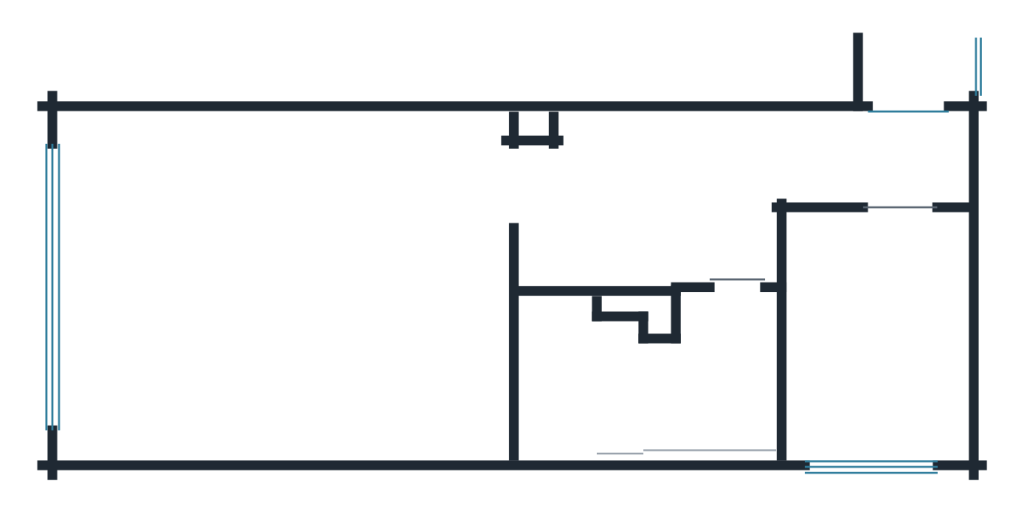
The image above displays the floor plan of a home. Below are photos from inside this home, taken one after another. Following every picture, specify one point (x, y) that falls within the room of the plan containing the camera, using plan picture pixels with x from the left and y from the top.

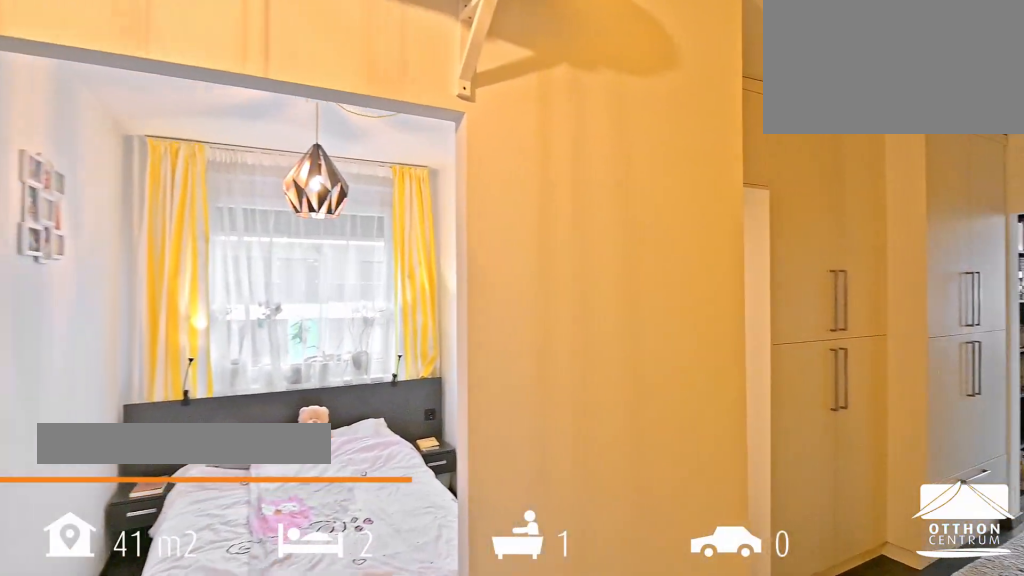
(643, 192)
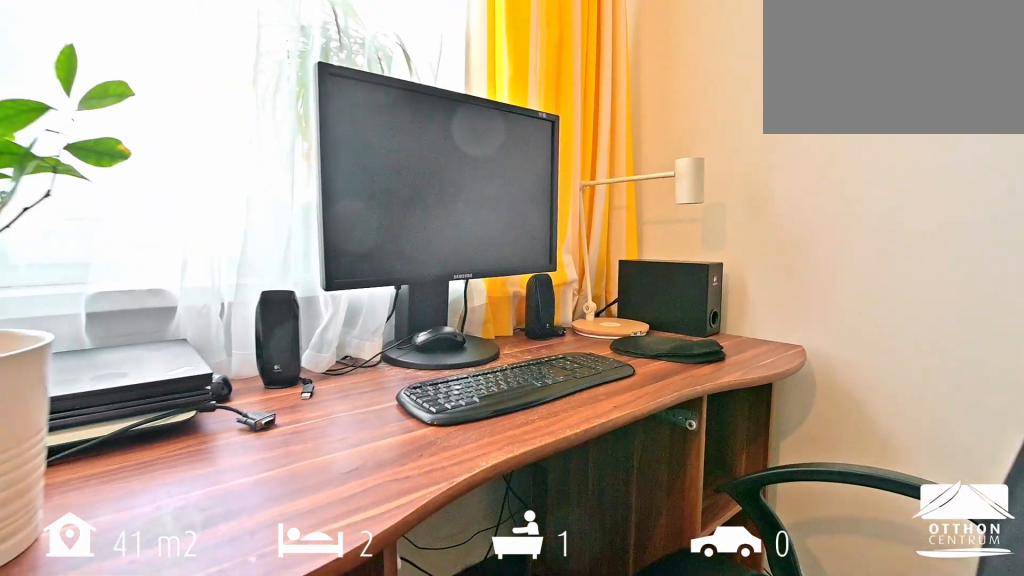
(274, 292)
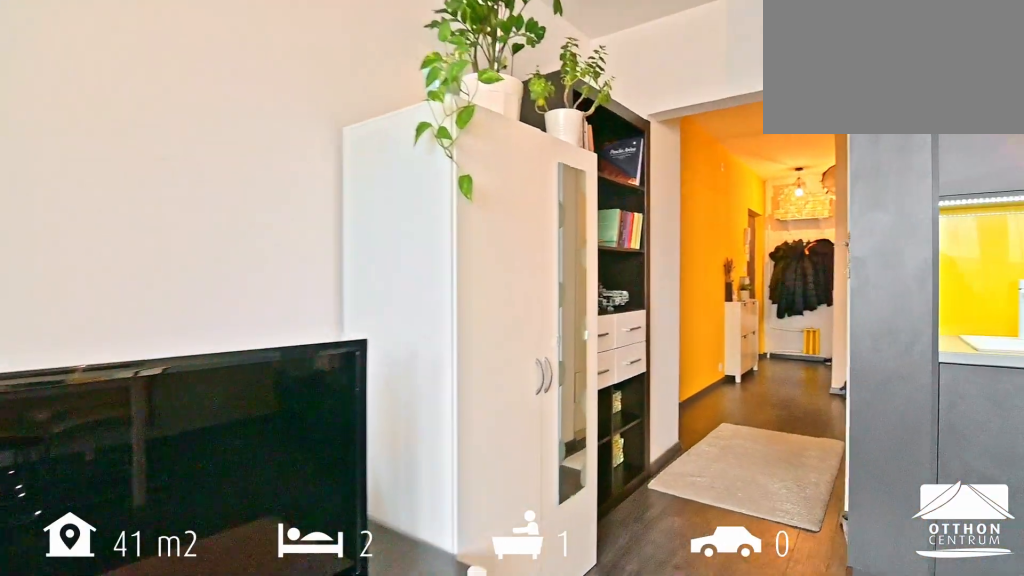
(274, 291)
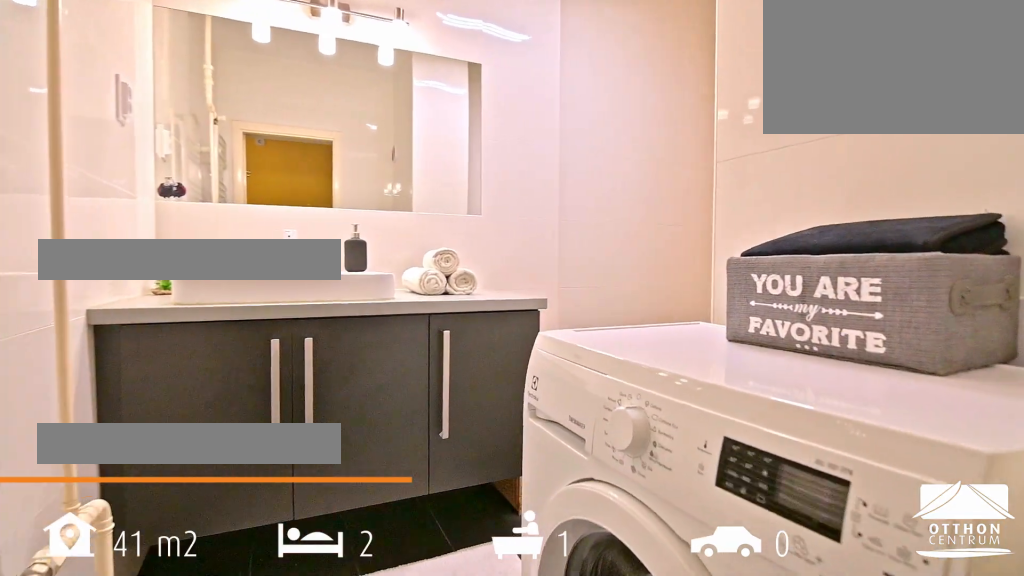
(643, 377)
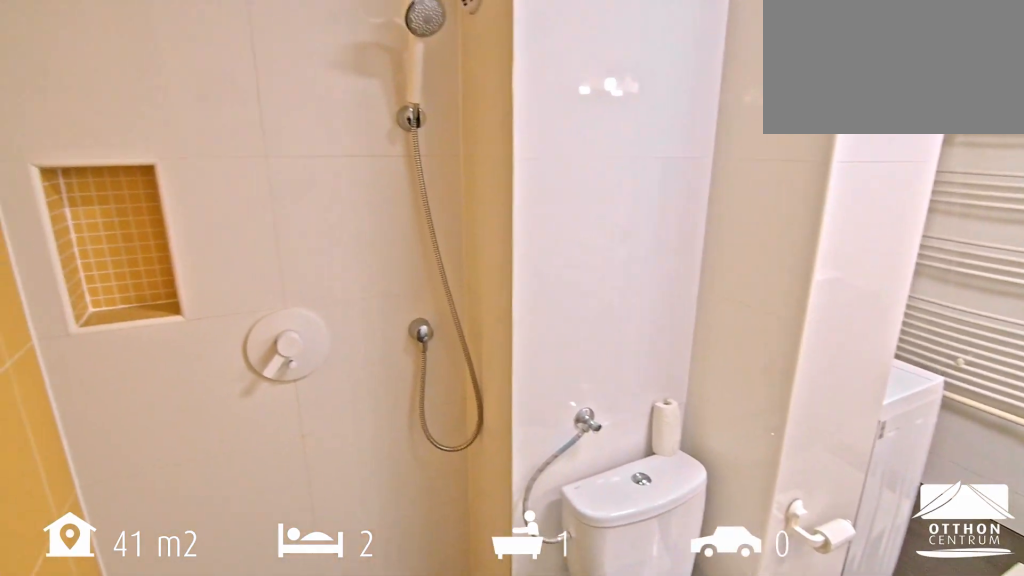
(643, 377)
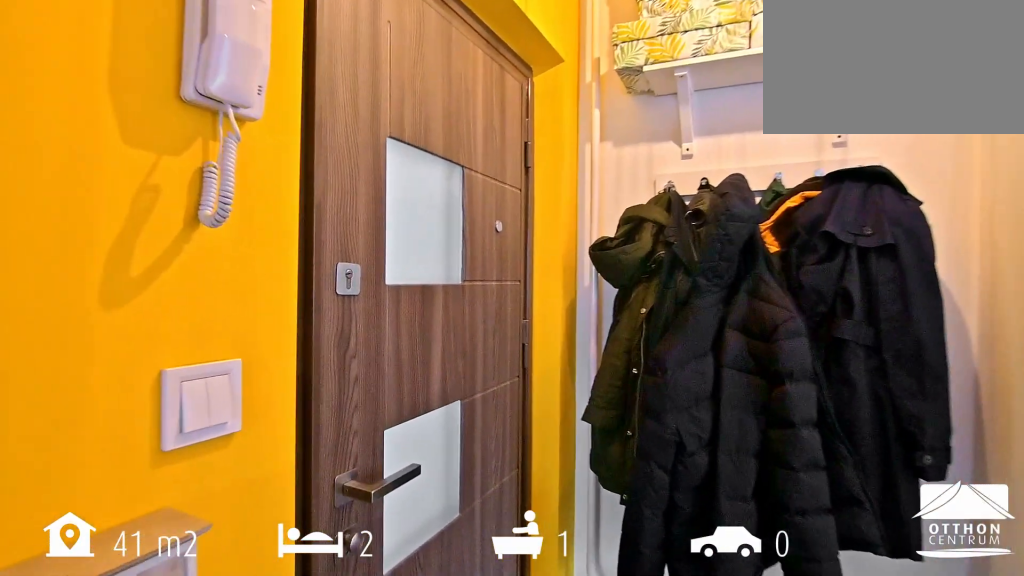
(843, 163)
